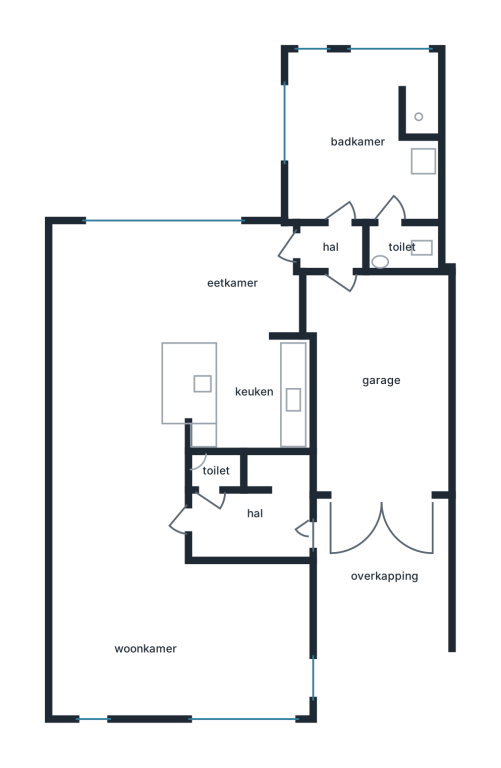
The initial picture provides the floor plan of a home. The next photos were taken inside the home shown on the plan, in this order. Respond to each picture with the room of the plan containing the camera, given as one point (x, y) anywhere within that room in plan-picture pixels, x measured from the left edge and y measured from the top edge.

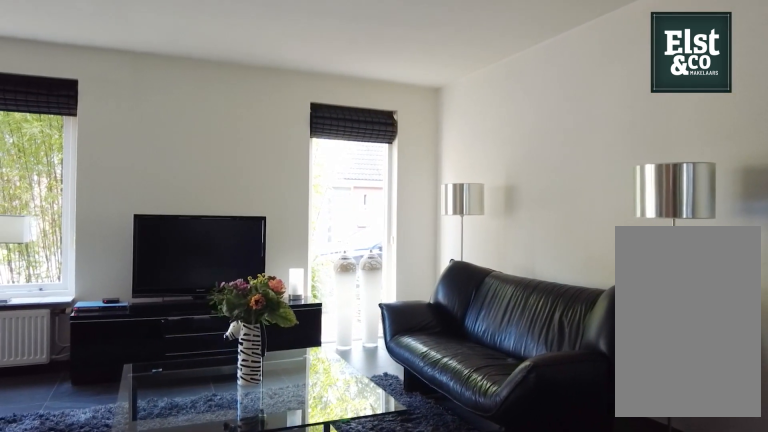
(179, 587)
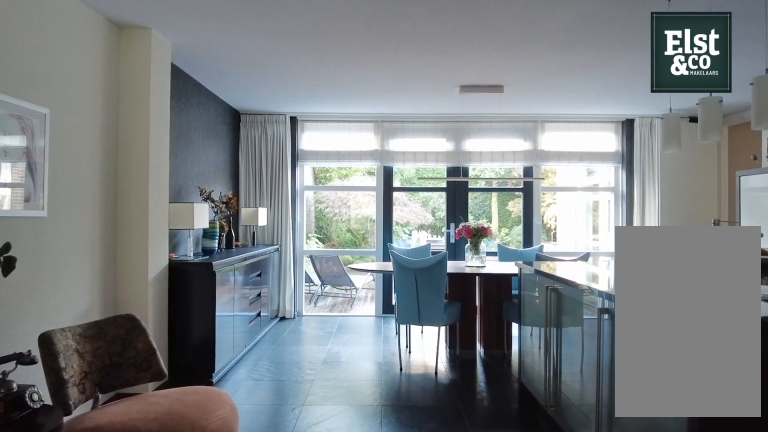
(180, 338)
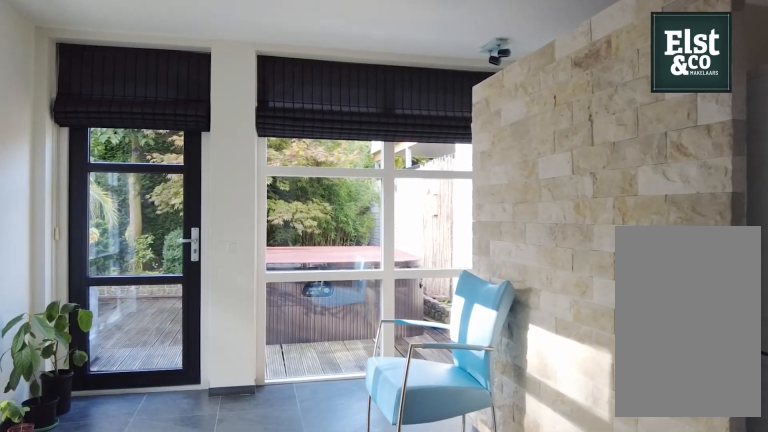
(362, 136)
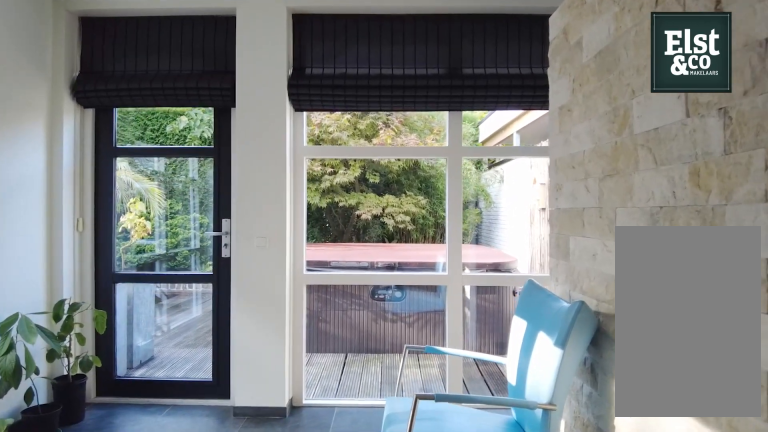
(362, 136)
